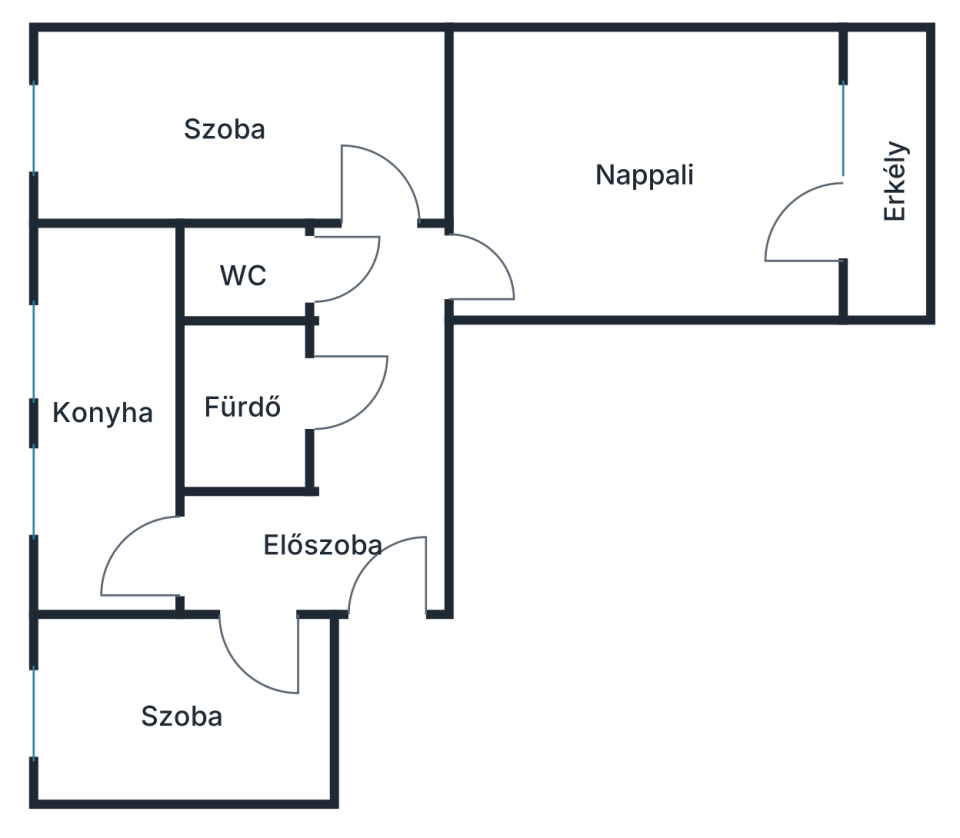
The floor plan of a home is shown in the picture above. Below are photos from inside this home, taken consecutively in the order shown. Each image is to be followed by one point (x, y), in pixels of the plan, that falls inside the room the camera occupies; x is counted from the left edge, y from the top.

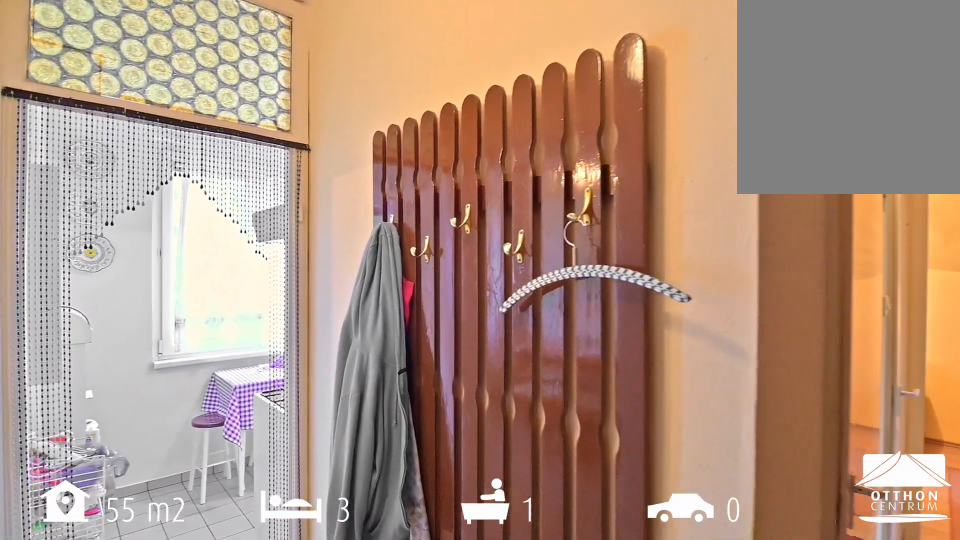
(386, 553)
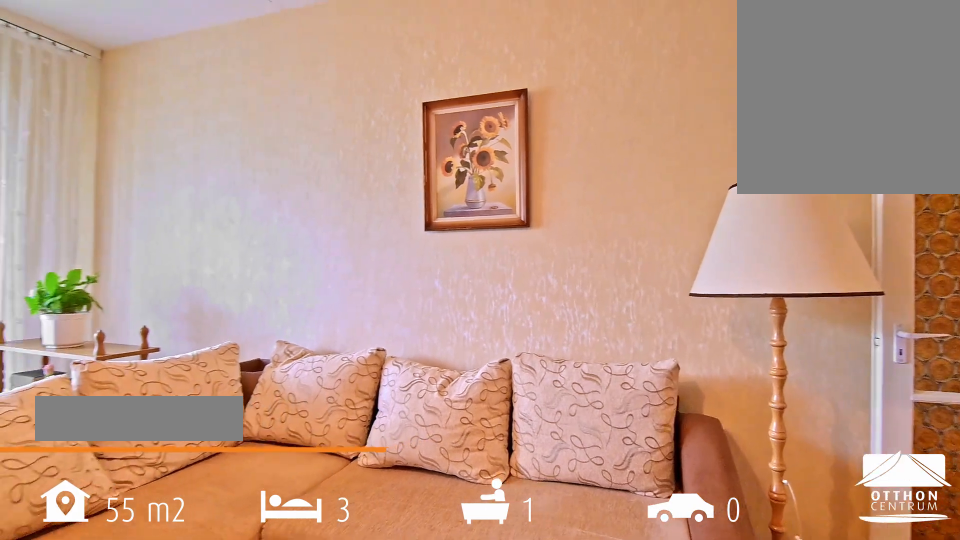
(657, 212)
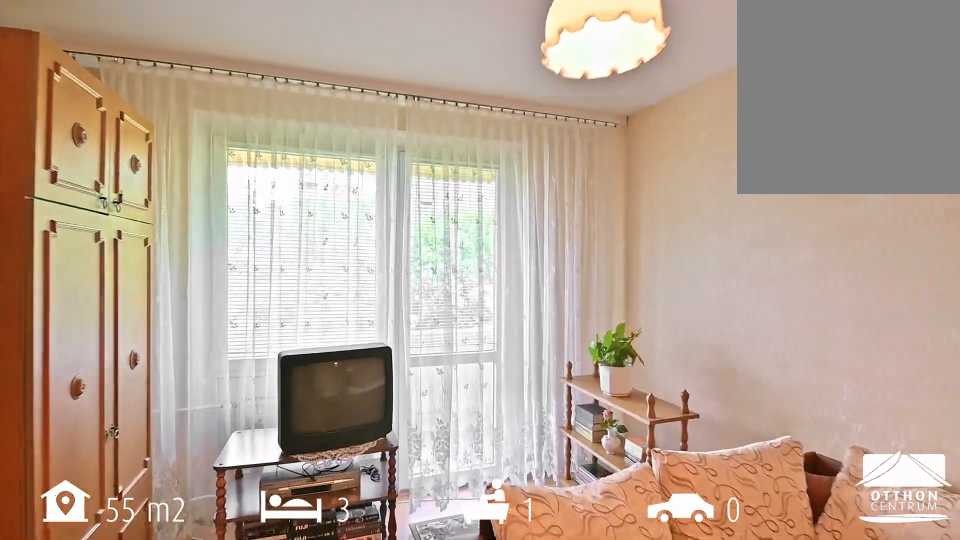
(657, 212)
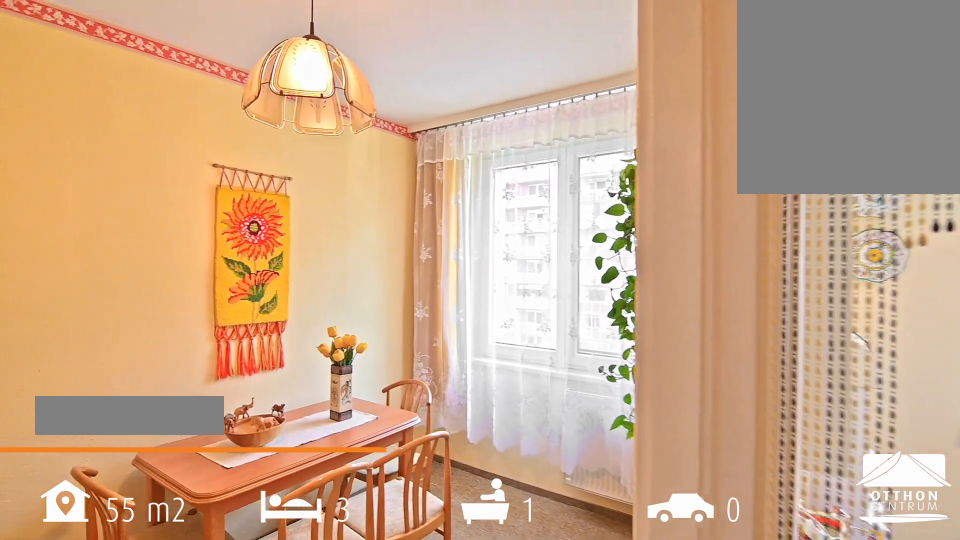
(158, 756)
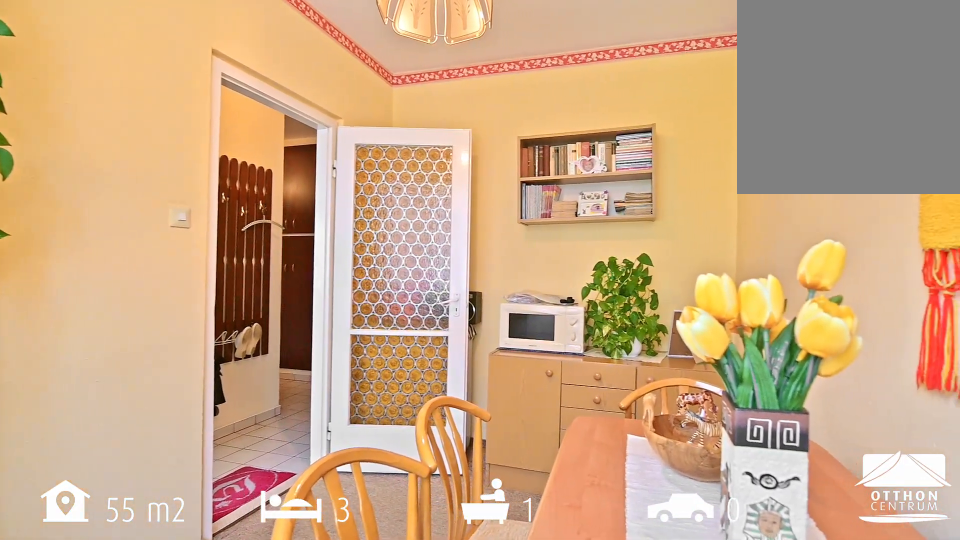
(158, 756)
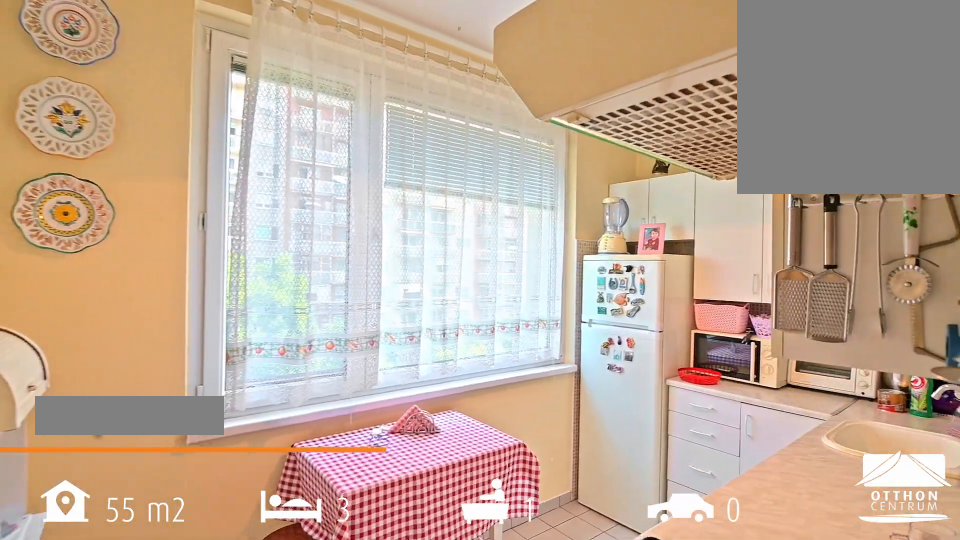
(113, 439)
